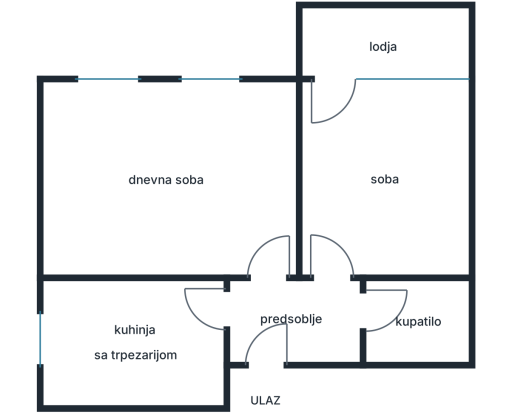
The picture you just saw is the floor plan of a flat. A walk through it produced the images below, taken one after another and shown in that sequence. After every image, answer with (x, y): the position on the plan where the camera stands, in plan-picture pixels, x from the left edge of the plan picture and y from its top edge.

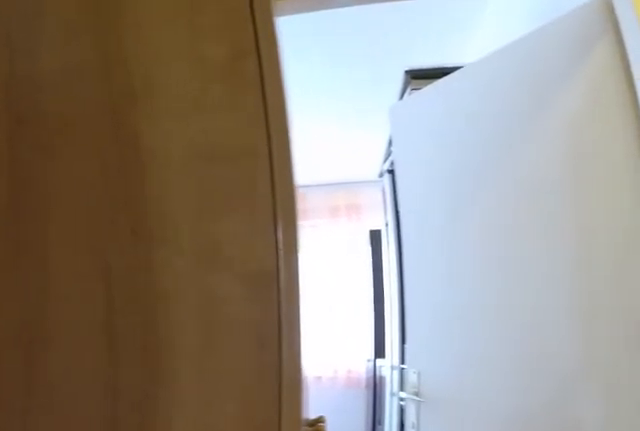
(261, 352)
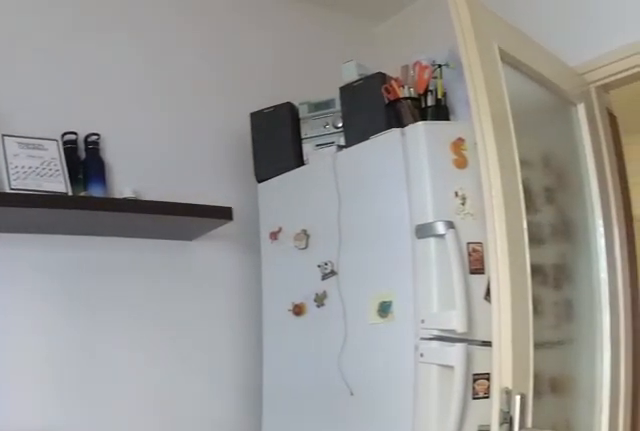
(82, 348)
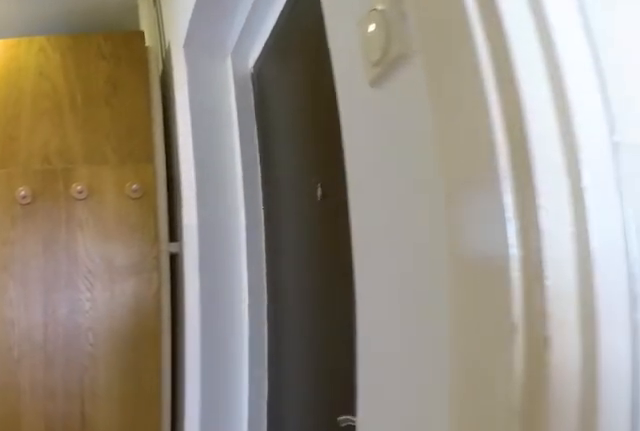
(180, 327)
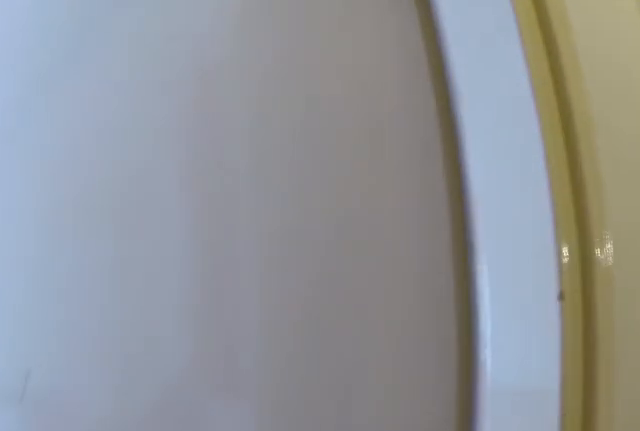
(263, 317)
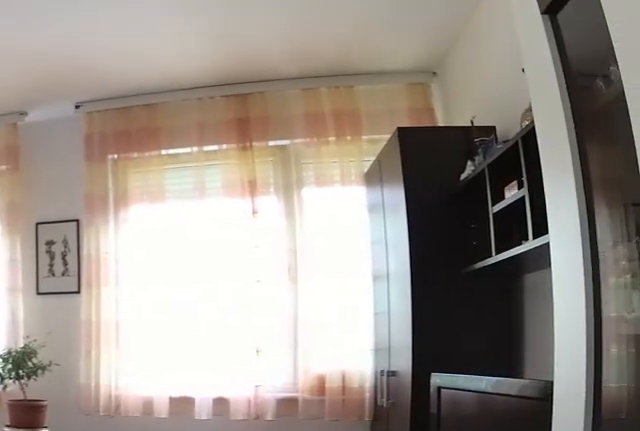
(258, 238)
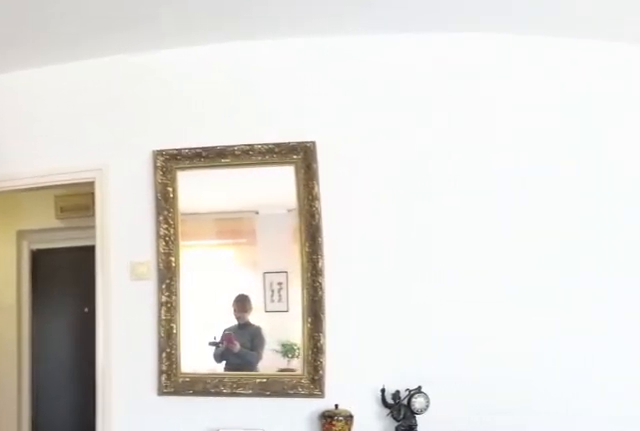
(213, 185)
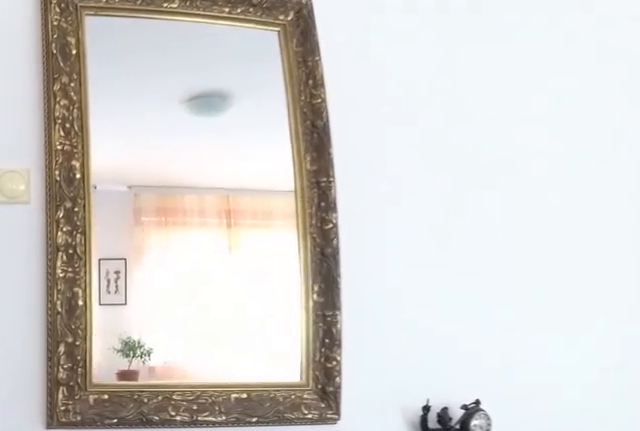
(255, 220)
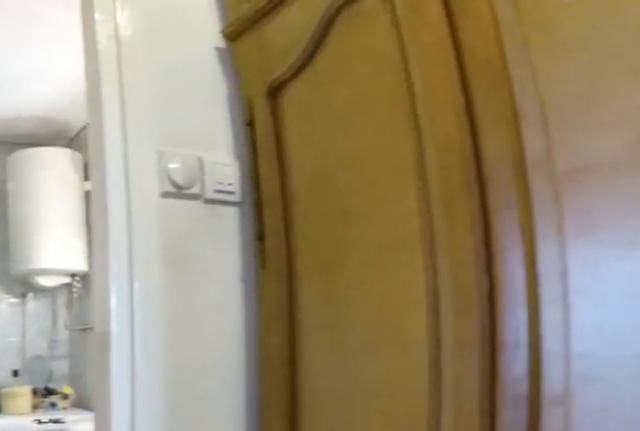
(287, 320)
